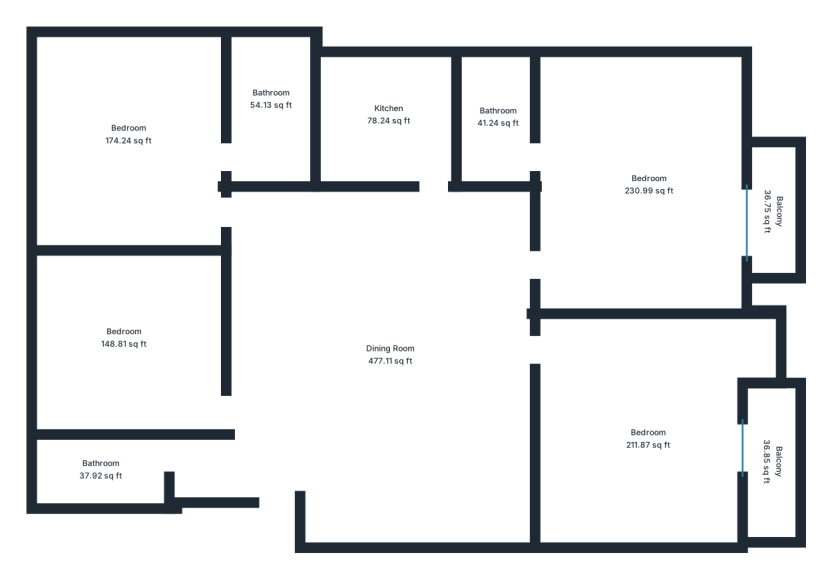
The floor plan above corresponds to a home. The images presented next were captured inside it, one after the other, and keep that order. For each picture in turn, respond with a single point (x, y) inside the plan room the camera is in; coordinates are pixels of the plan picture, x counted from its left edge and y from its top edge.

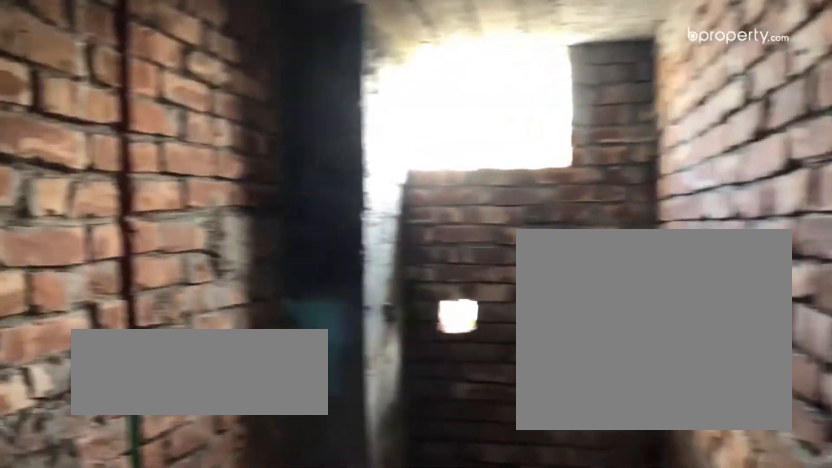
(97, 469)
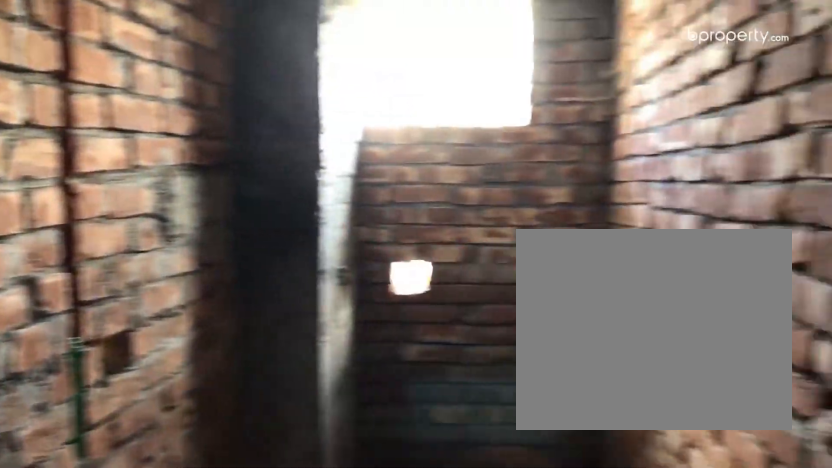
(97, 469)
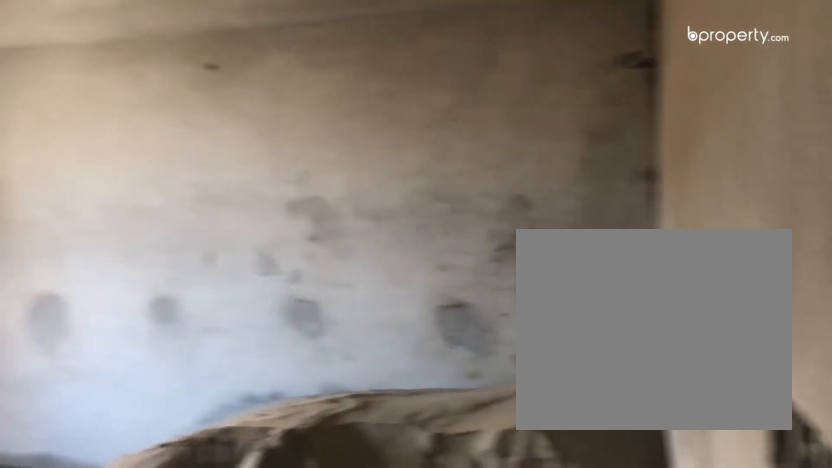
(128, 345)
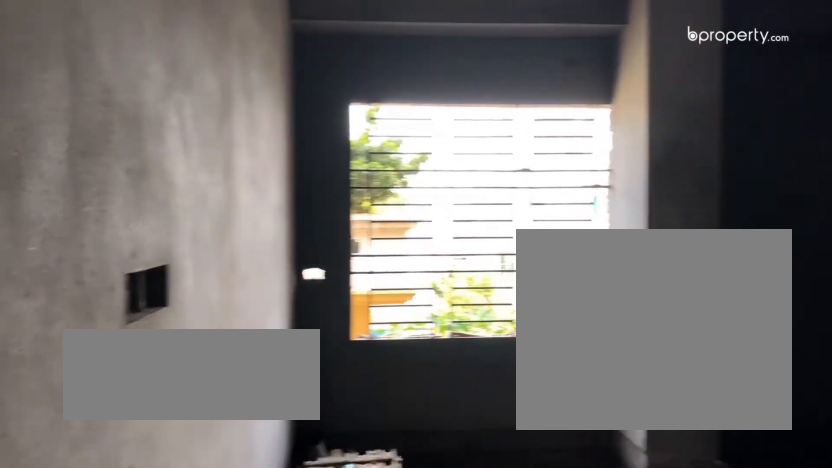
(130, 135)
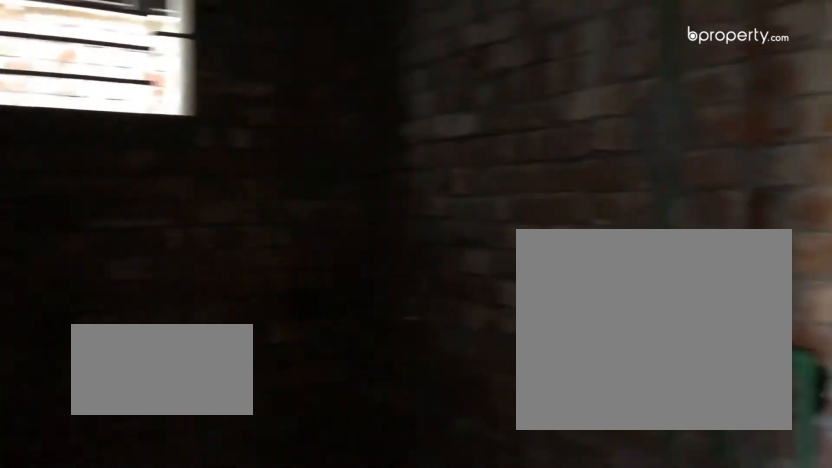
(271, 105)
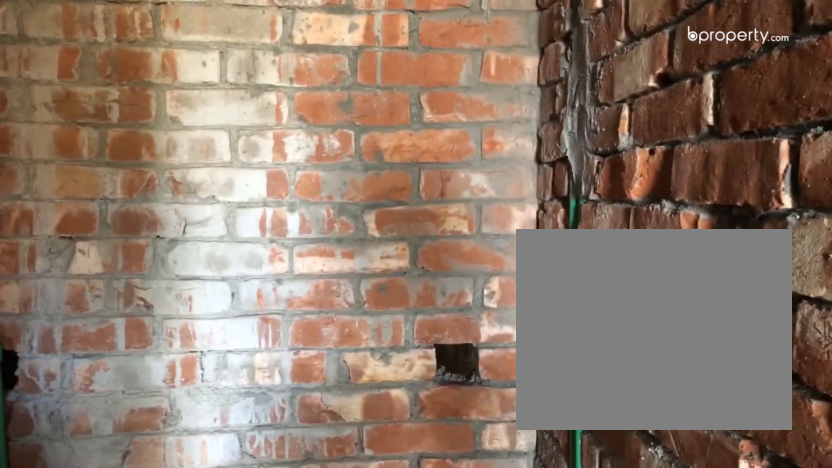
(271, 105)
